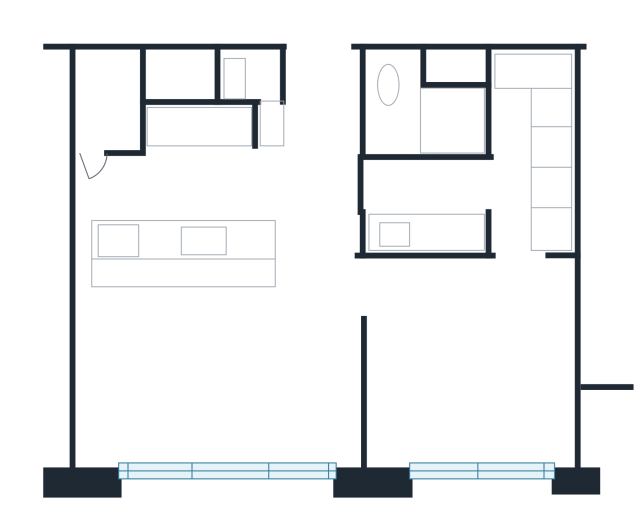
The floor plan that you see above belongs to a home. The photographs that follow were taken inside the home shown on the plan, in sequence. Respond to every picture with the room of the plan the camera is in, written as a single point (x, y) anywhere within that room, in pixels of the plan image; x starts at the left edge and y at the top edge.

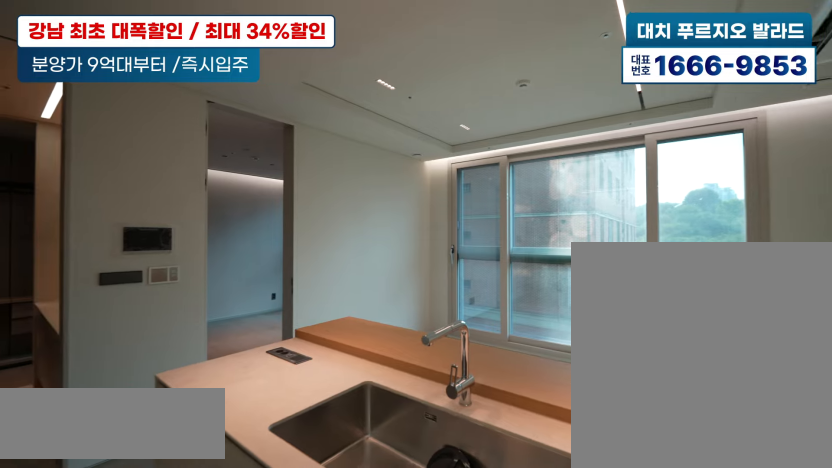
(188, 174)
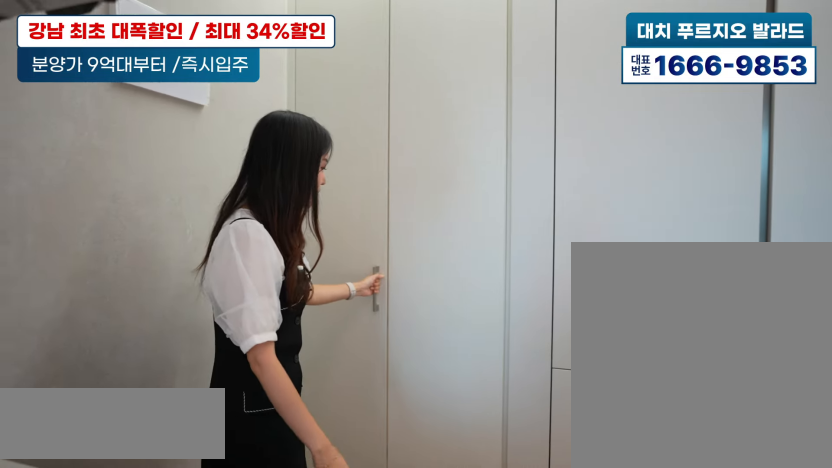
(189, 175)
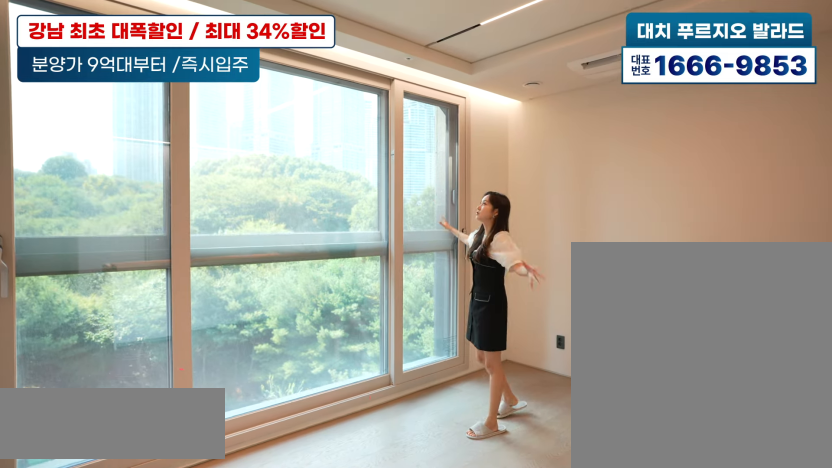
(210, 379)
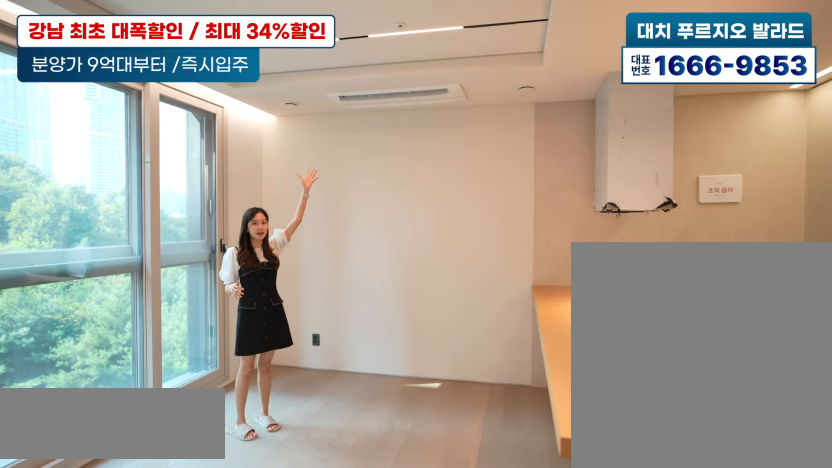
(210, 379)
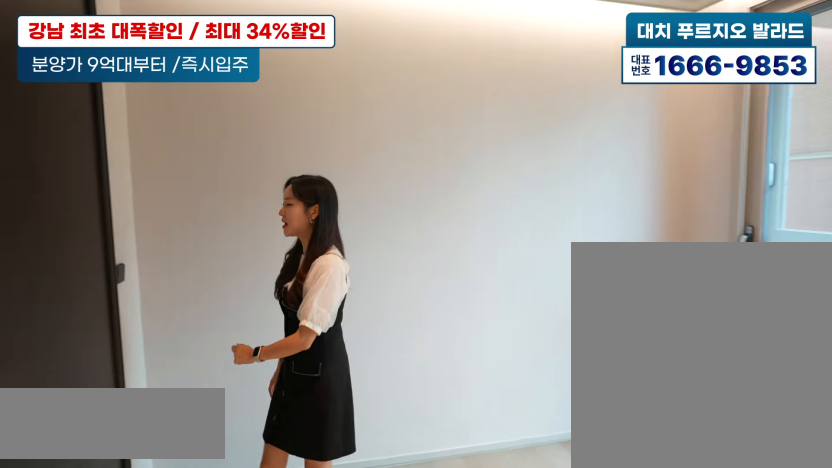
(476, 376)
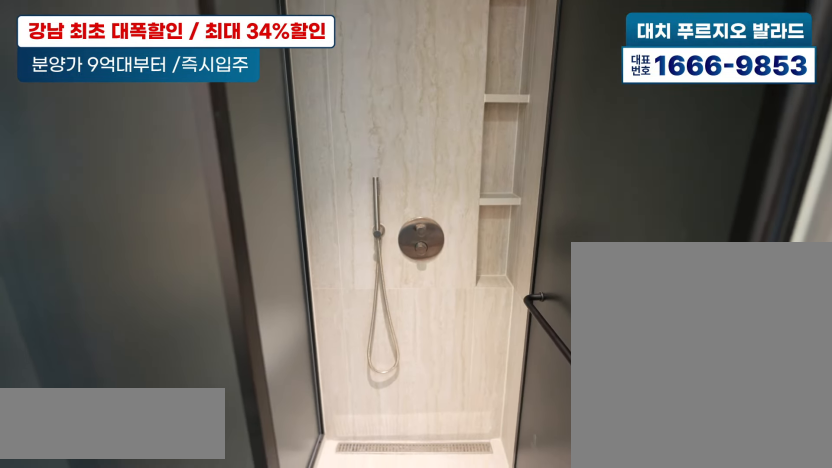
(484, 164)
